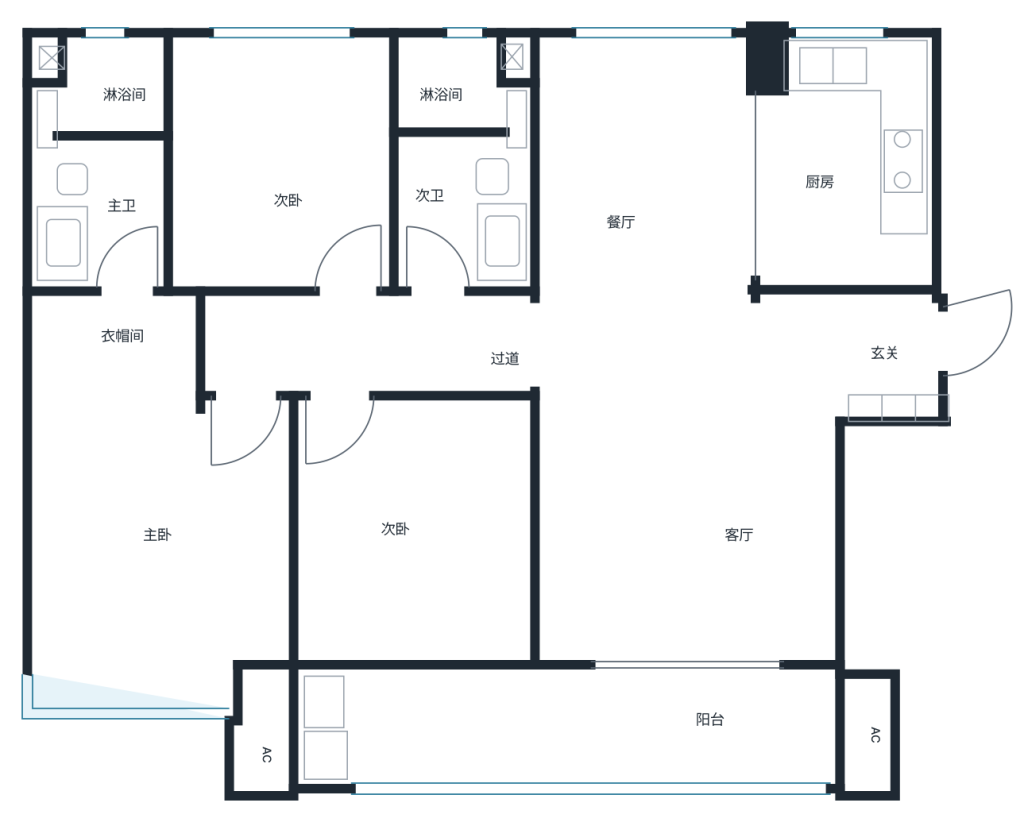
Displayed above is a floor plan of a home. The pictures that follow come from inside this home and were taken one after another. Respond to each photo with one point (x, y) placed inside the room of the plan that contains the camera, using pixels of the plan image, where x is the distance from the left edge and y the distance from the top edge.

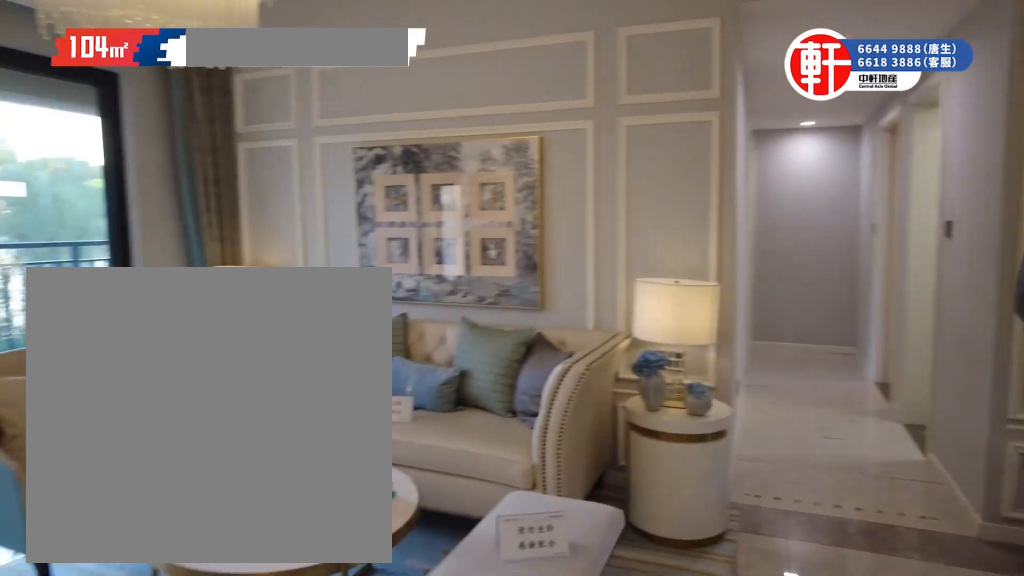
(642, 378)
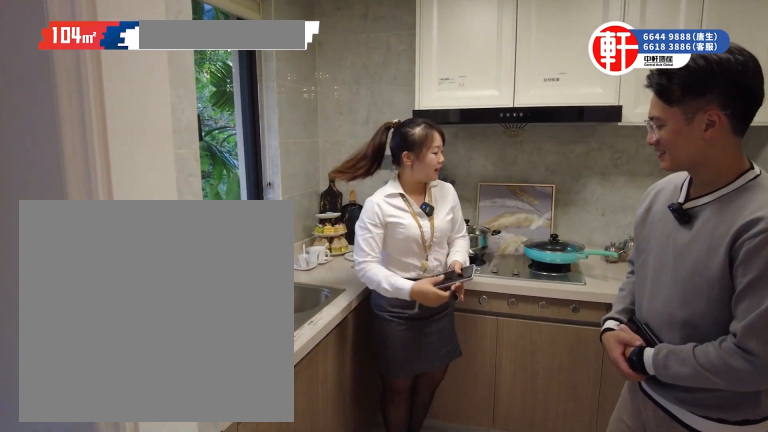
(854, 195)
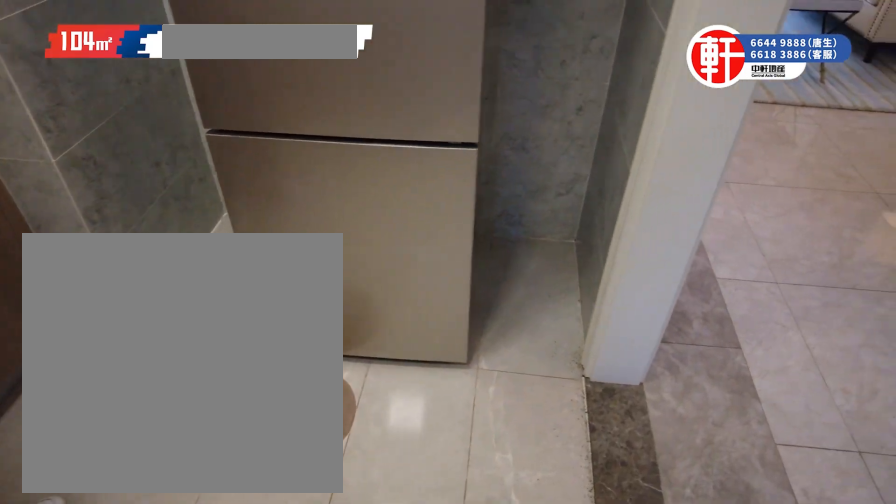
(854, 195)
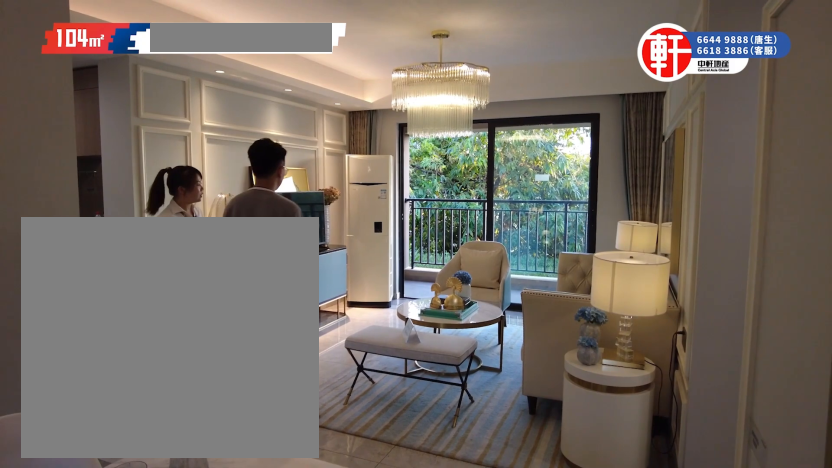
(655, 387)
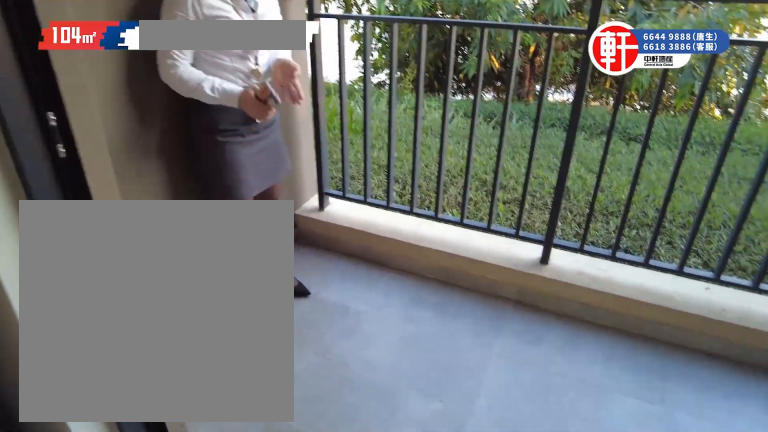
(593, 729)
